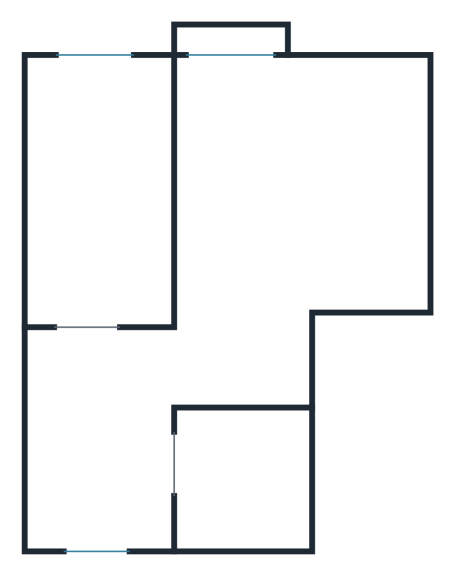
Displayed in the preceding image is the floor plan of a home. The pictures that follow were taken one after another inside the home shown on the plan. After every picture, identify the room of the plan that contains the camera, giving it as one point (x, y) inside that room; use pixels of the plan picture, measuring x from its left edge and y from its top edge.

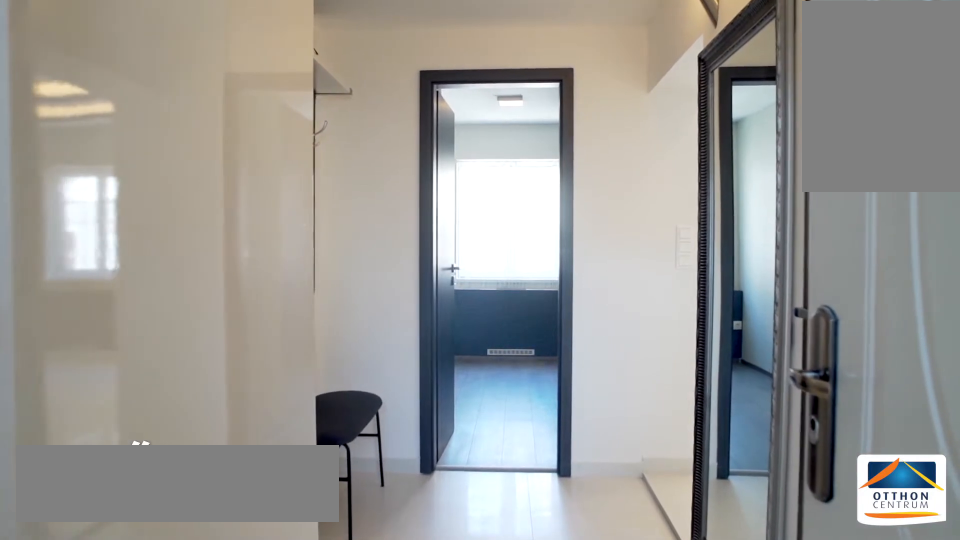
(96, 474)
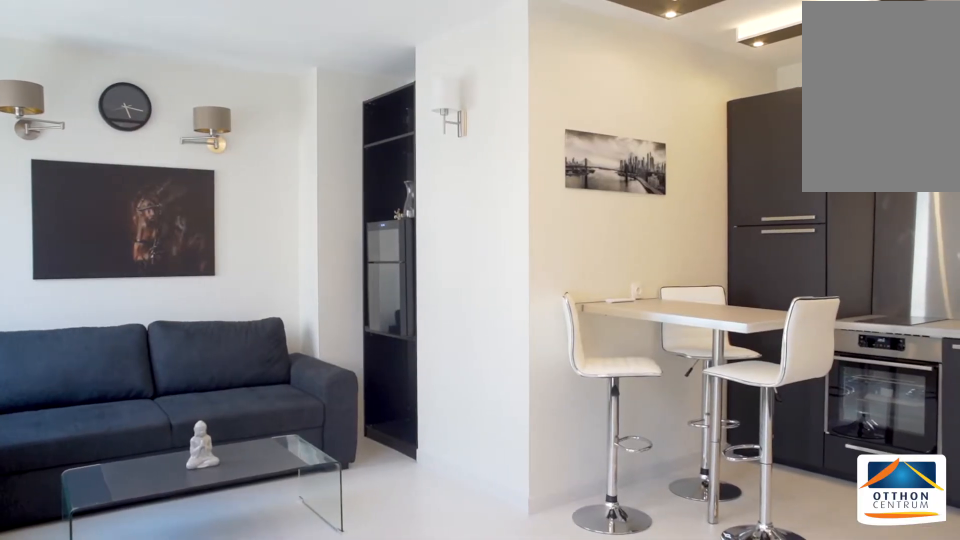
(274, 208)
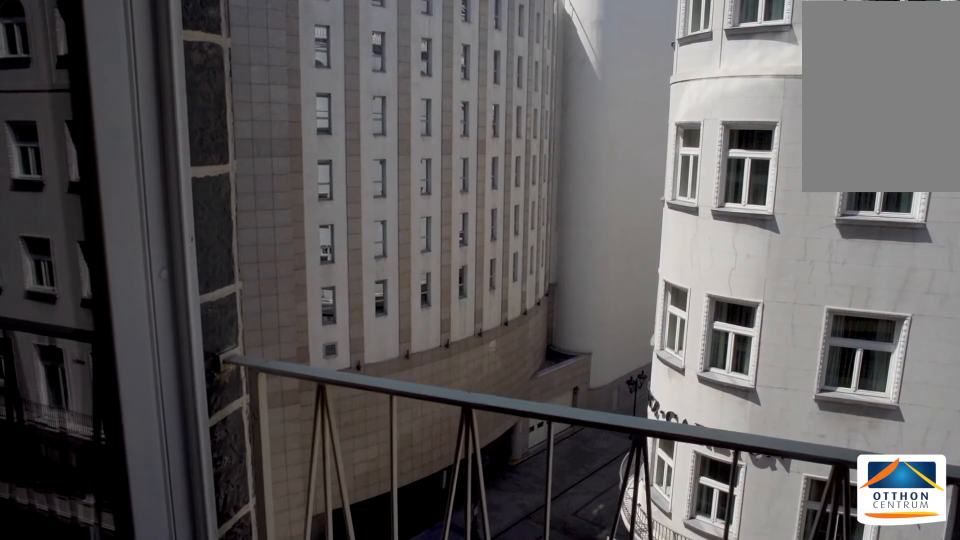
(274, 208)
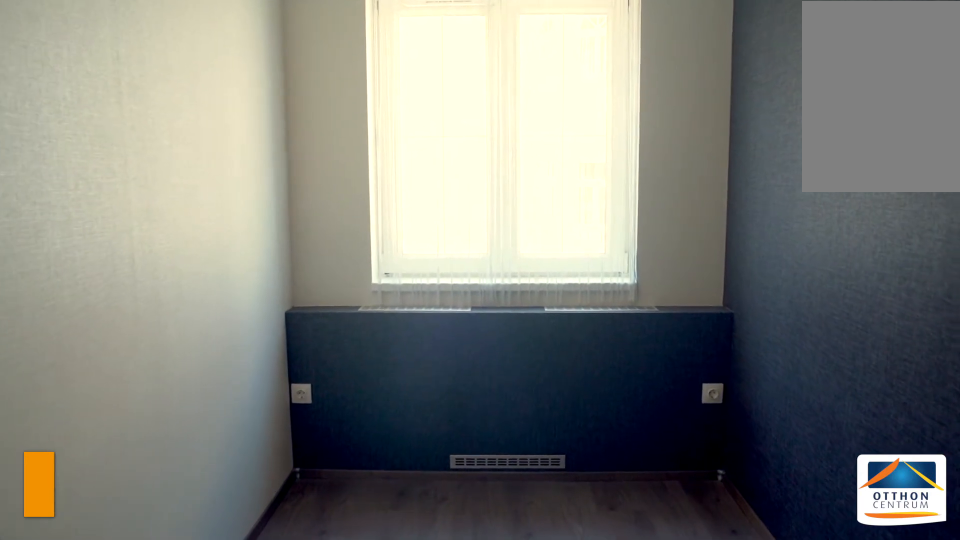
(99, 201)
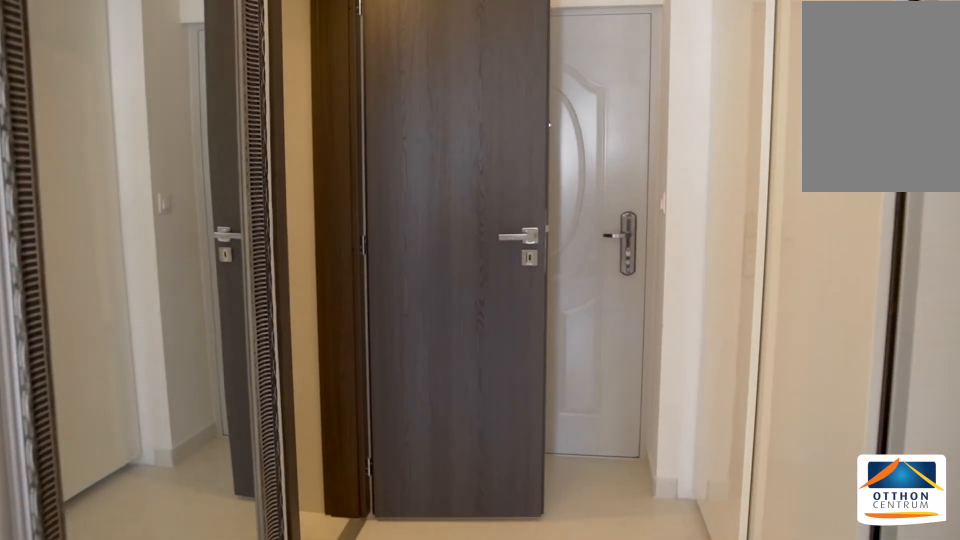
(99, 439)
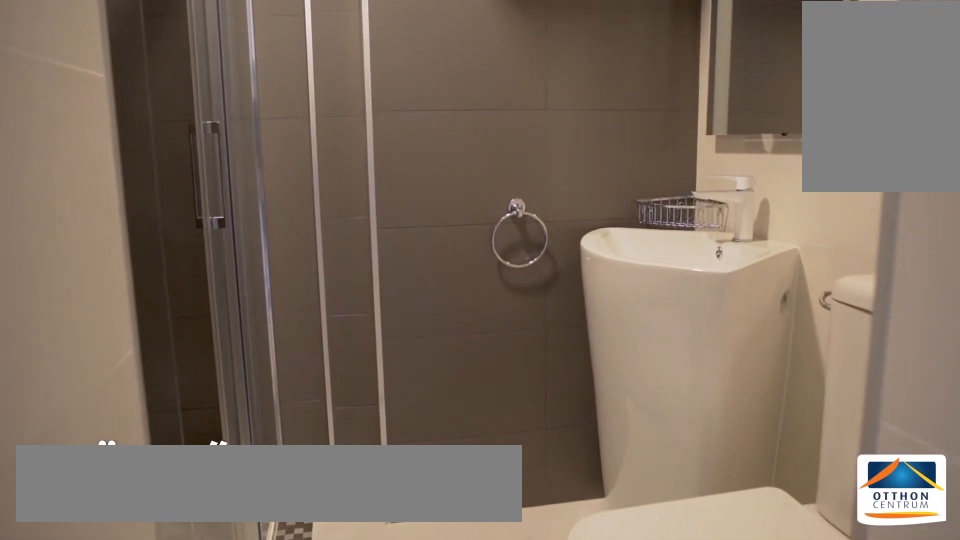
(243, 477)
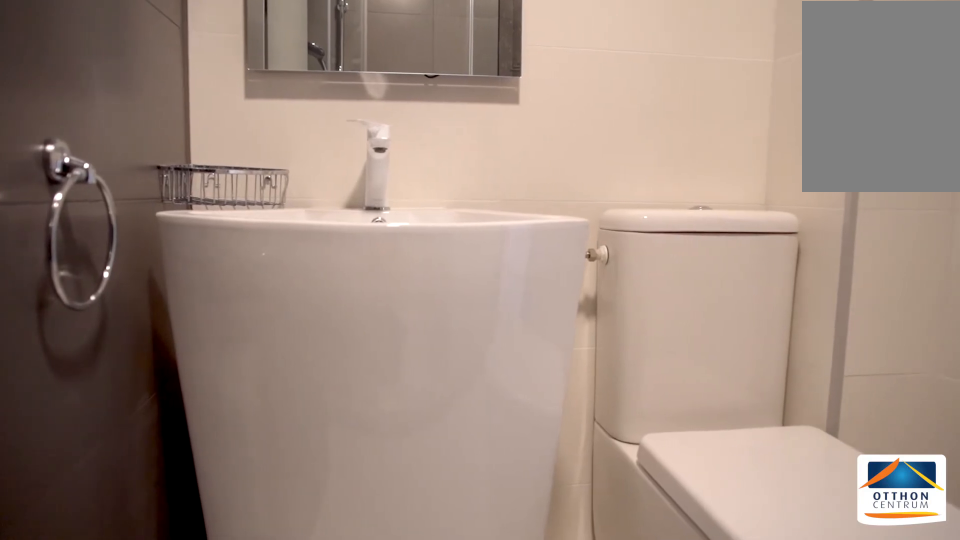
(243, 477)
